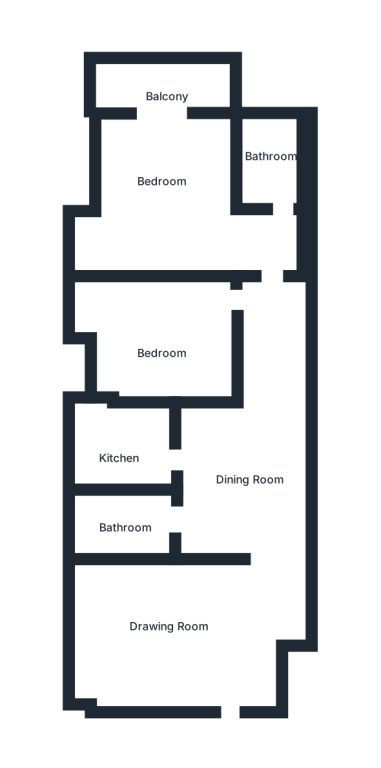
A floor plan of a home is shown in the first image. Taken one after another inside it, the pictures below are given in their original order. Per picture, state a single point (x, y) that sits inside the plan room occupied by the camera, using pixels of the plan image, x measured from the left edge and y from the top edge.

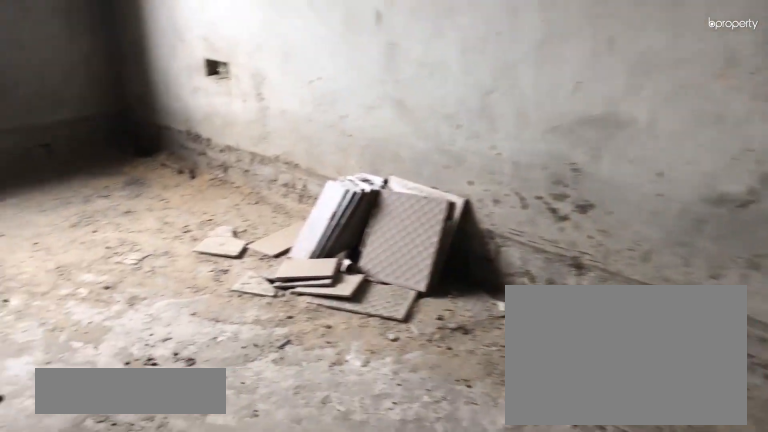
(165, 623)
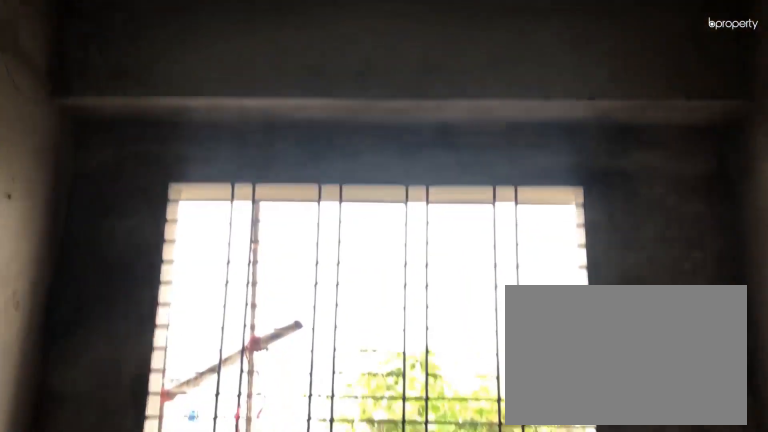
(165, 623)
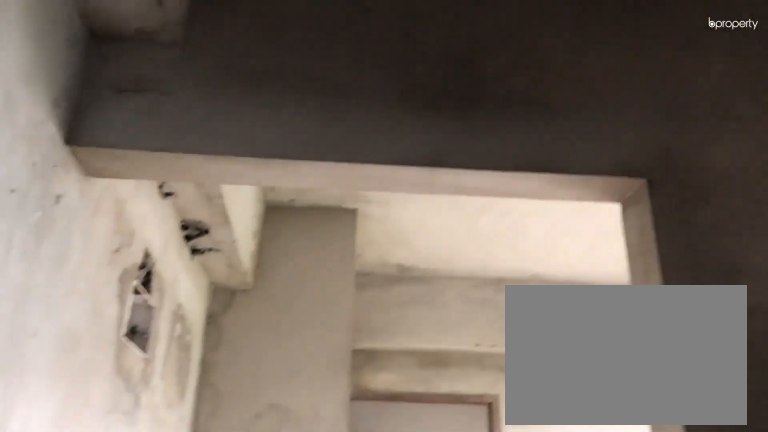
(224, 487)
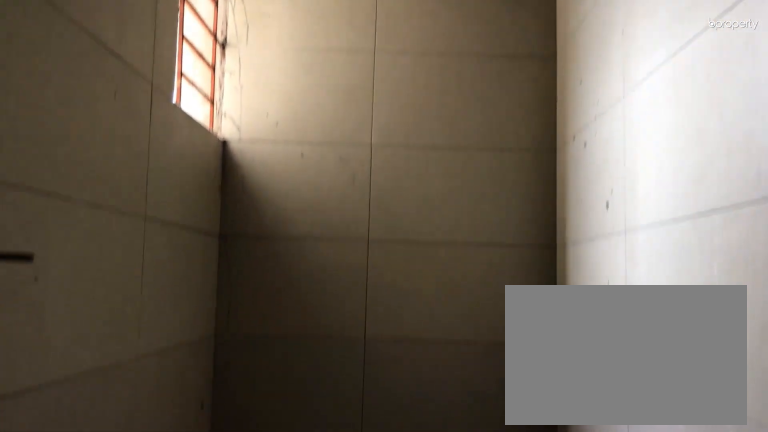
(136, 515)
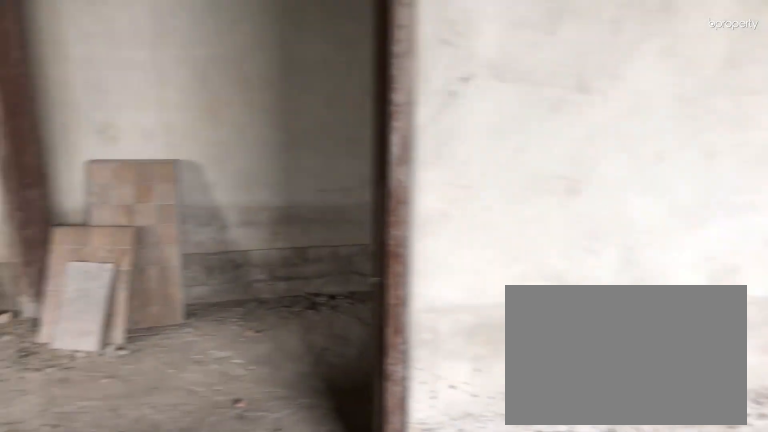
(178, 326)
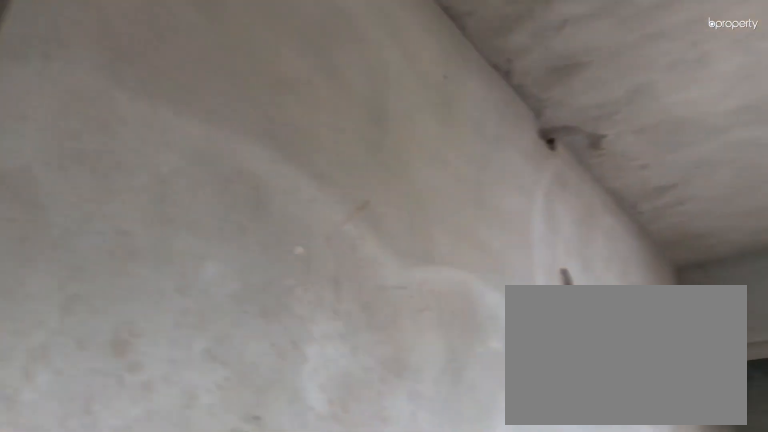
(169, 196)
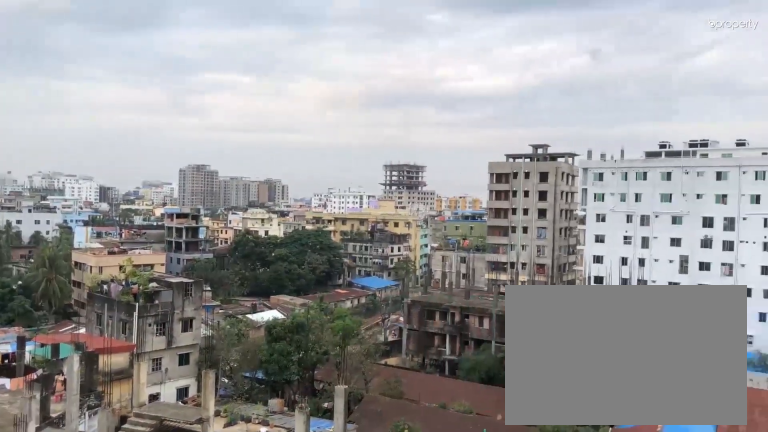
(157, 100)
